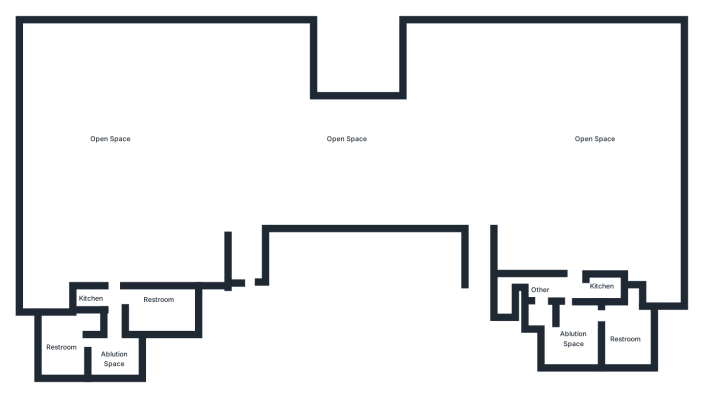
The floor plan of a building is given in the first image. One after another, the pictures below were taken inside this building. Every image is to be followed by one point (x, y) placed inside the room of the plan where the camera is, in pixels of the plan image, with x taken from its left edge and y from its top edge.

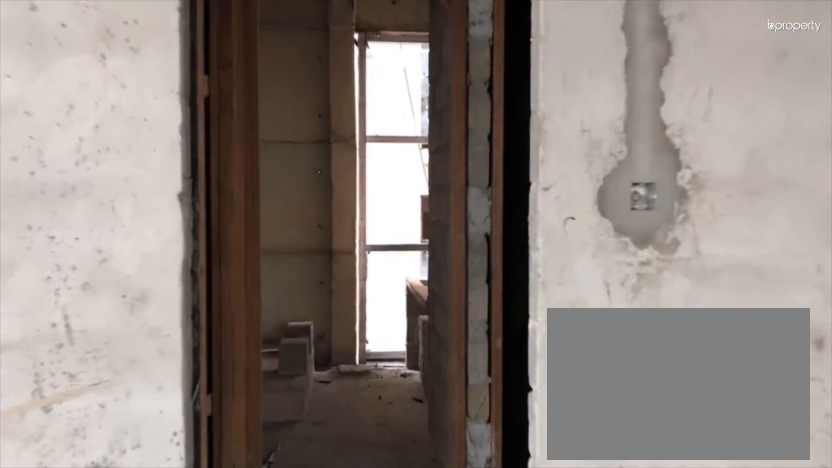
(568, 185)
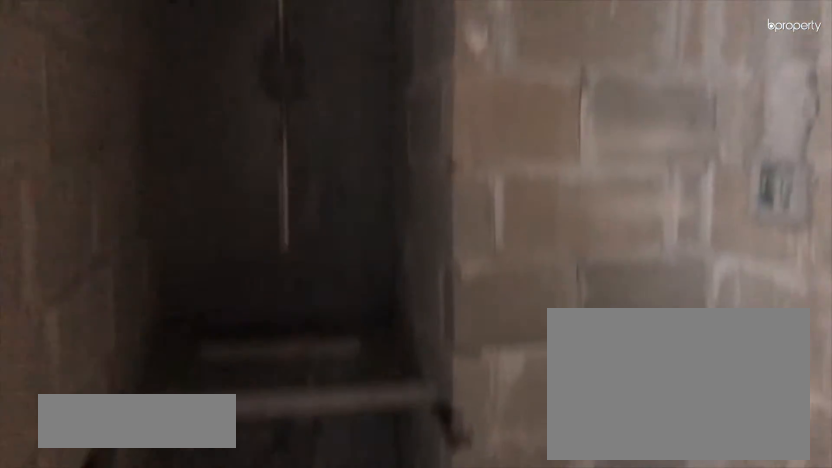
(574, 291)
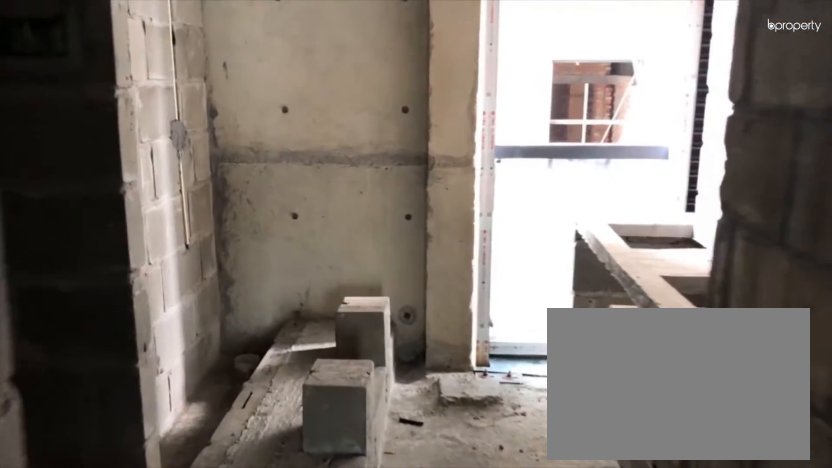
(574, 291)
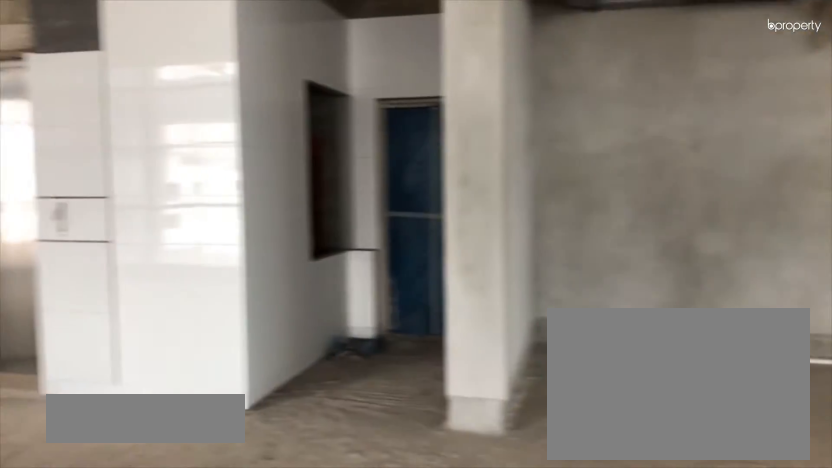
(125, 160)
